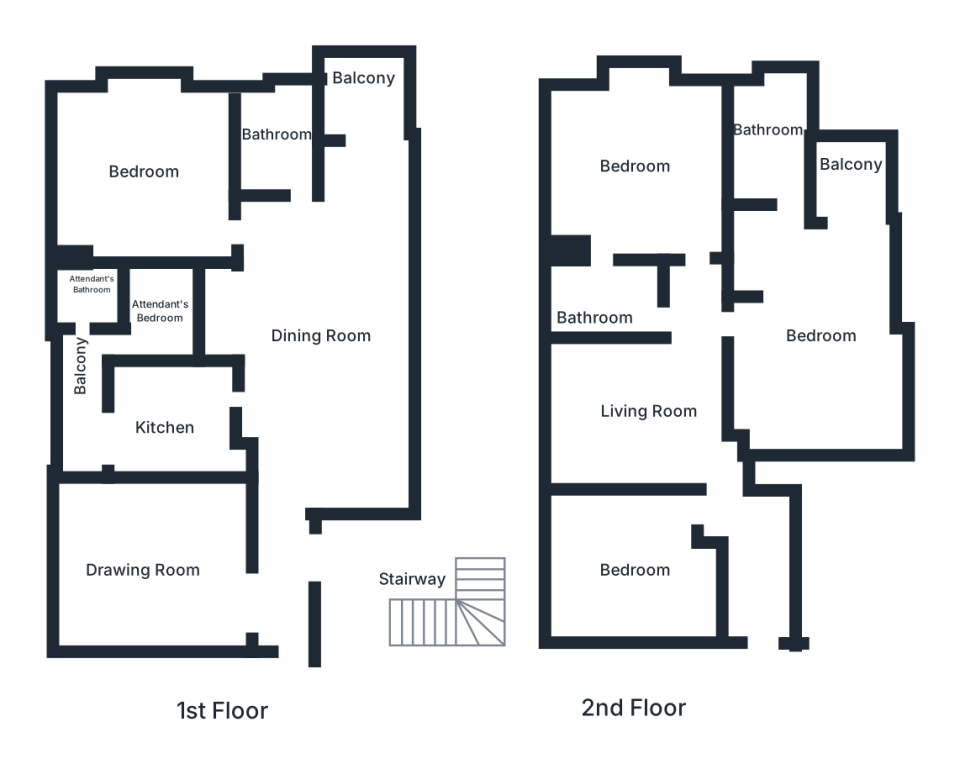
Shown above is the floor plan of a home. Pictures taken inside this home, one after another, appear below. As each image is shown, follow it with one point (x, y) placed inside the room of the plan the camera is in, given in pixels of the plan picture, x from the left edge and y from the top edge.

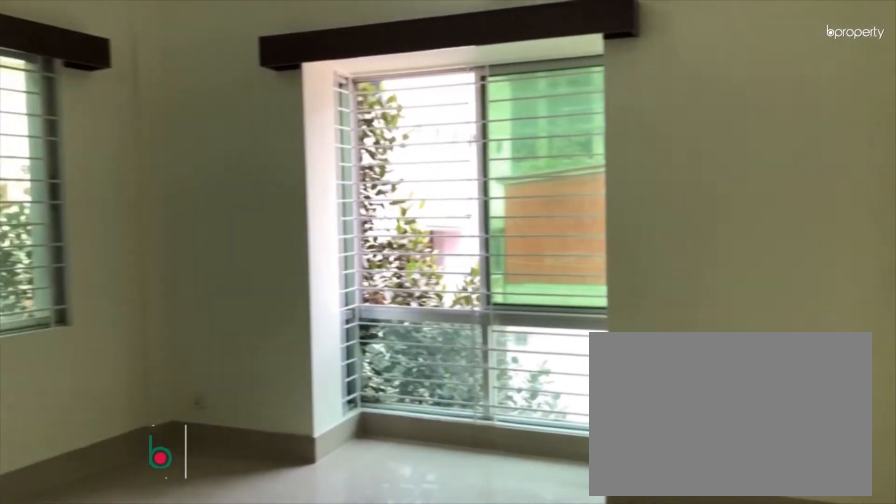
(620, 155)
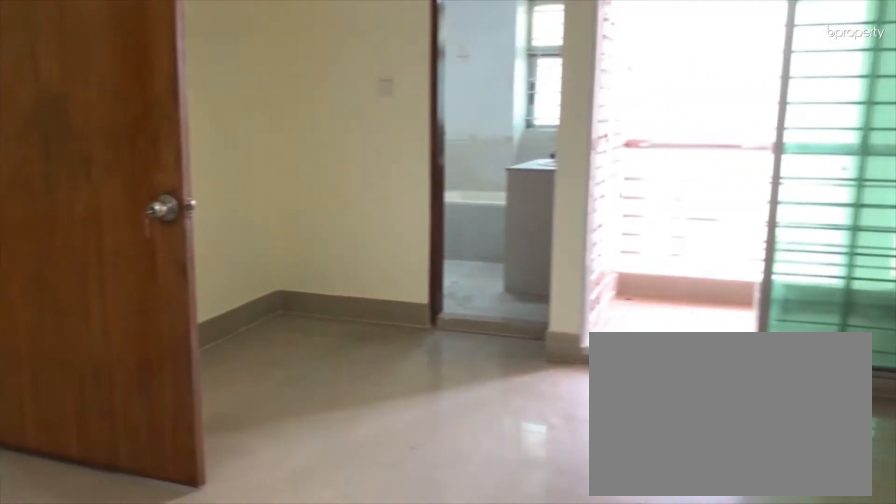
(819, 358)
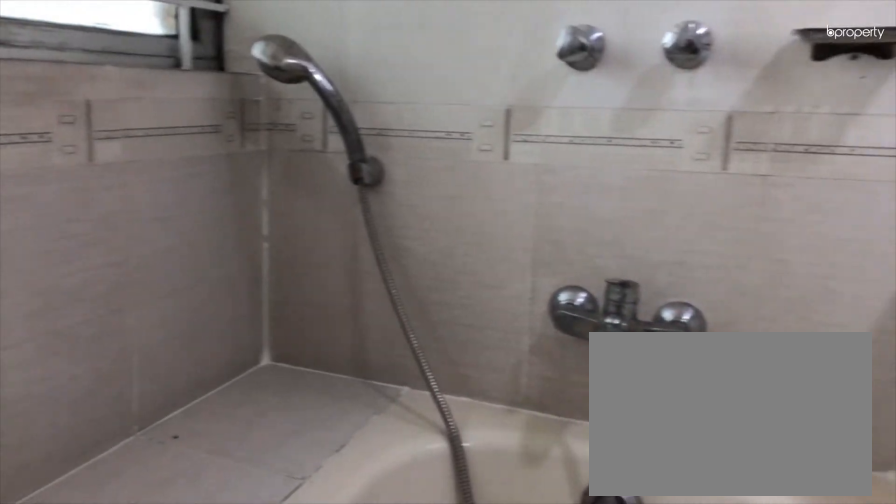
(764, 140)
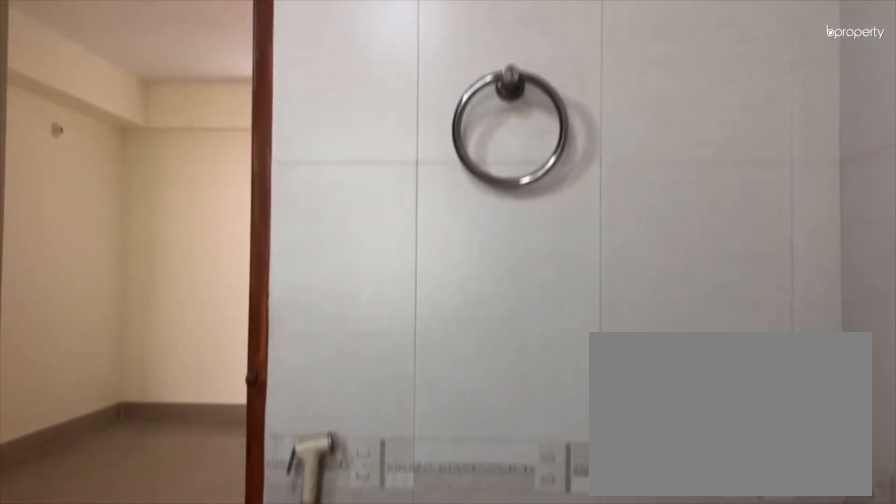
(764, 140)
